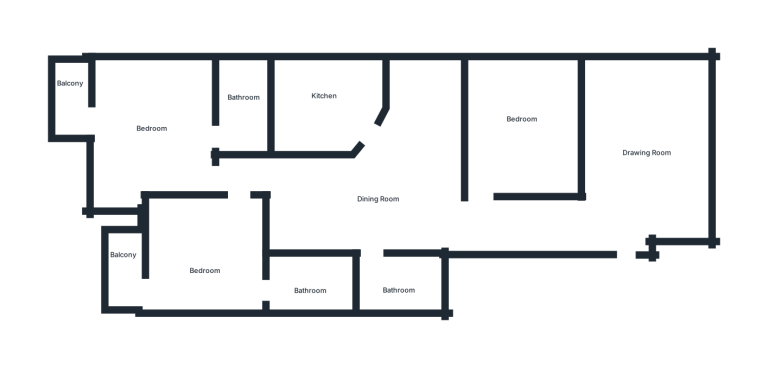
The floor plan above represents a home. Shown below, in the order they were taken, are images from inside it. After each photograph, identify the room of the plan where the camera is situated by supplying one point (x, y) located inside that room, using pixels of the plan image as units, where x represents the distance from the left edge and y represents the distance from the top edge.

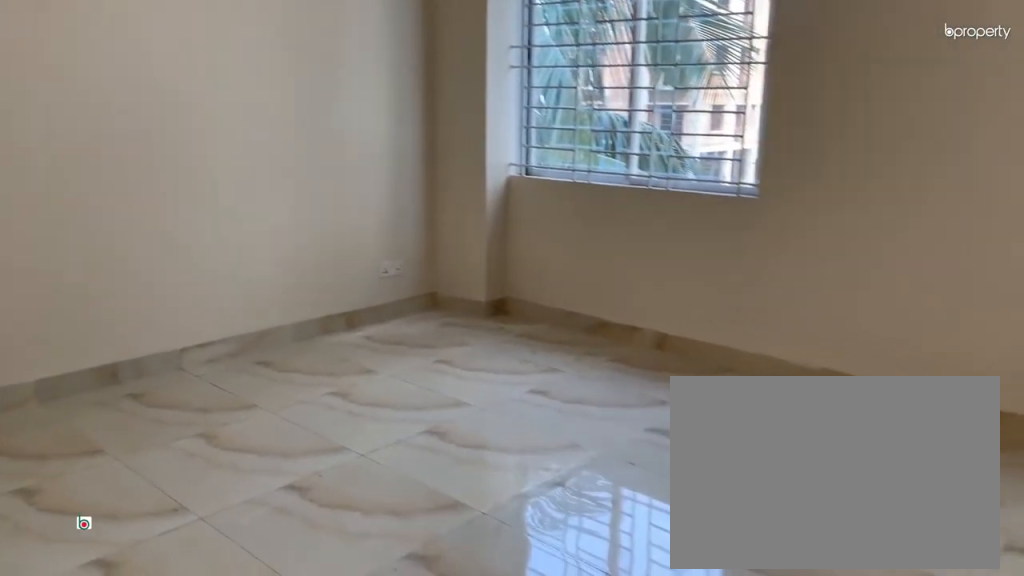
(646, 153)
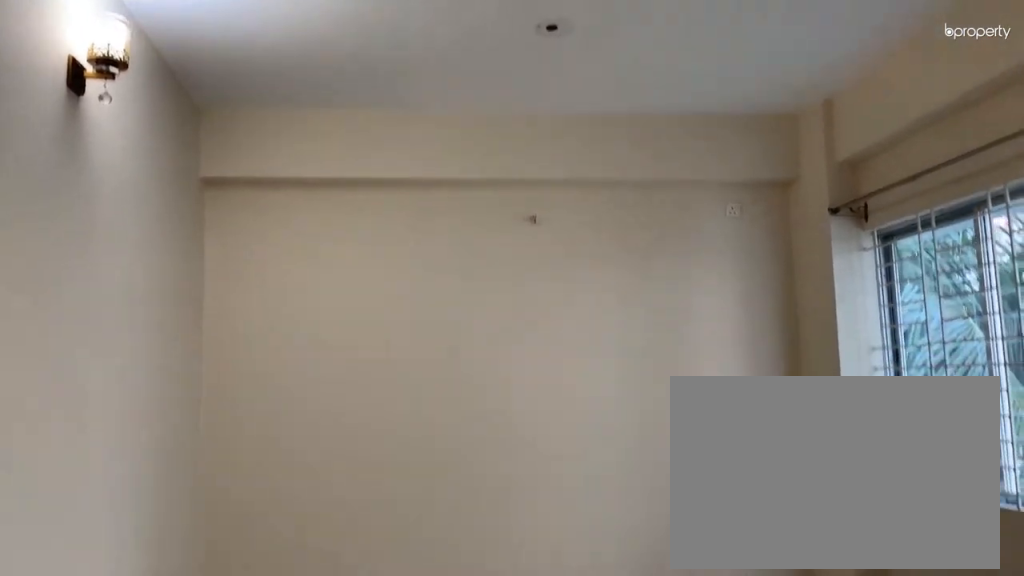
(646, 153)
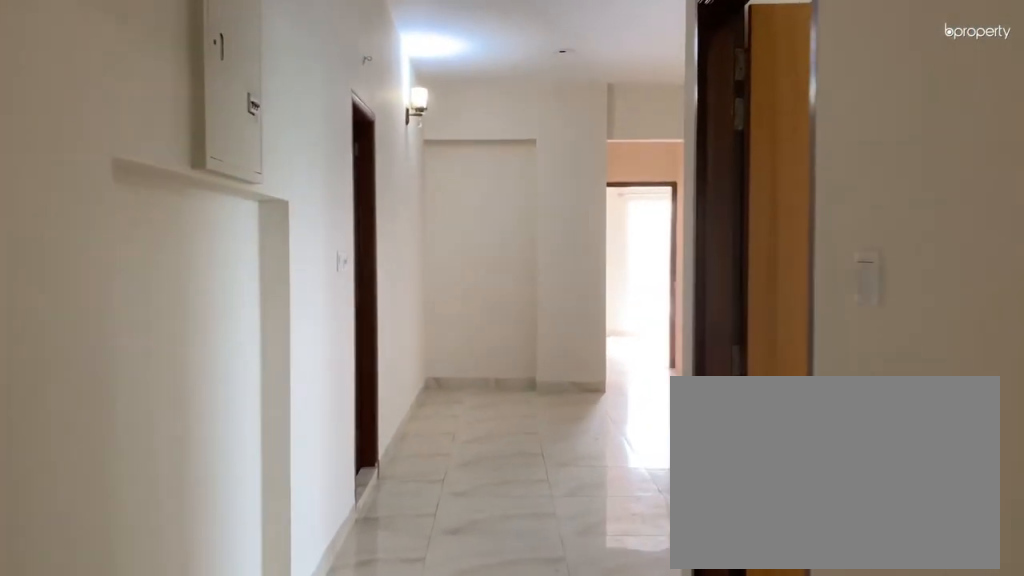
(561, 224)
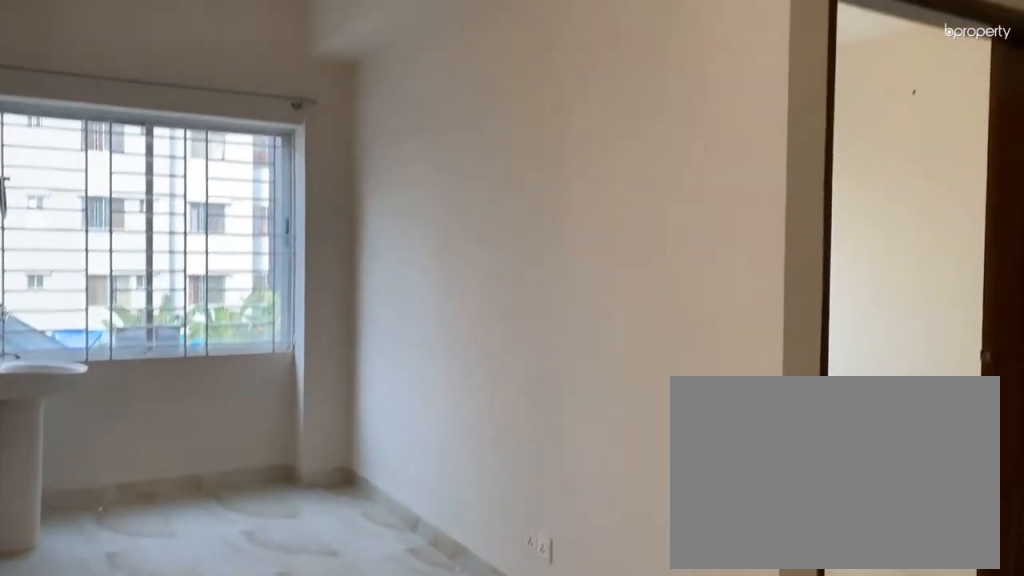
(371, 203)
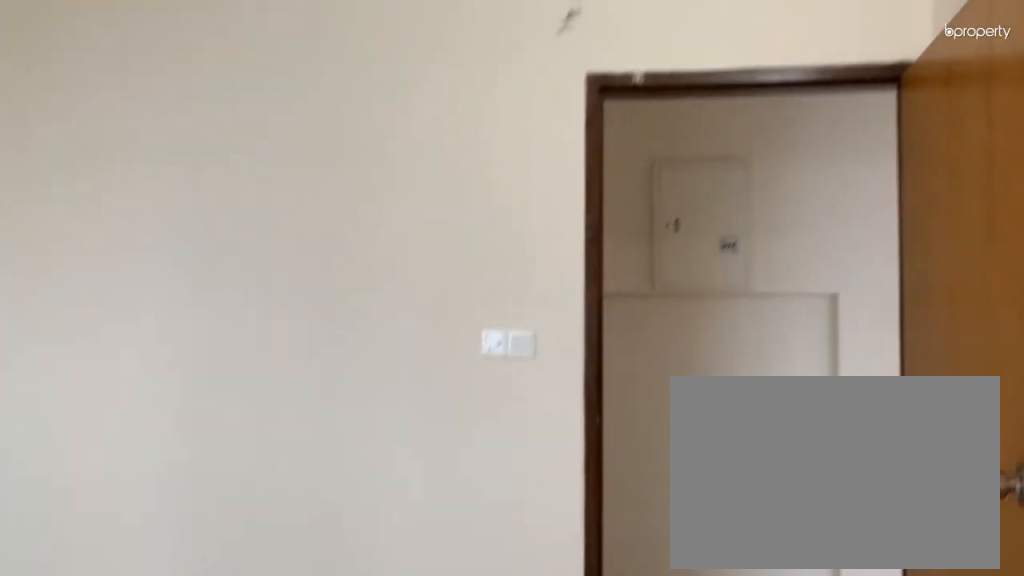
(518, 136)
